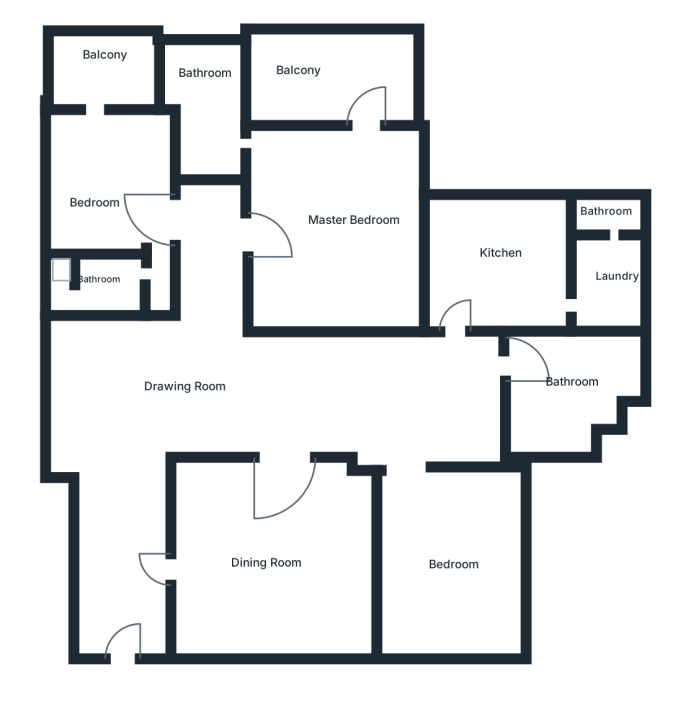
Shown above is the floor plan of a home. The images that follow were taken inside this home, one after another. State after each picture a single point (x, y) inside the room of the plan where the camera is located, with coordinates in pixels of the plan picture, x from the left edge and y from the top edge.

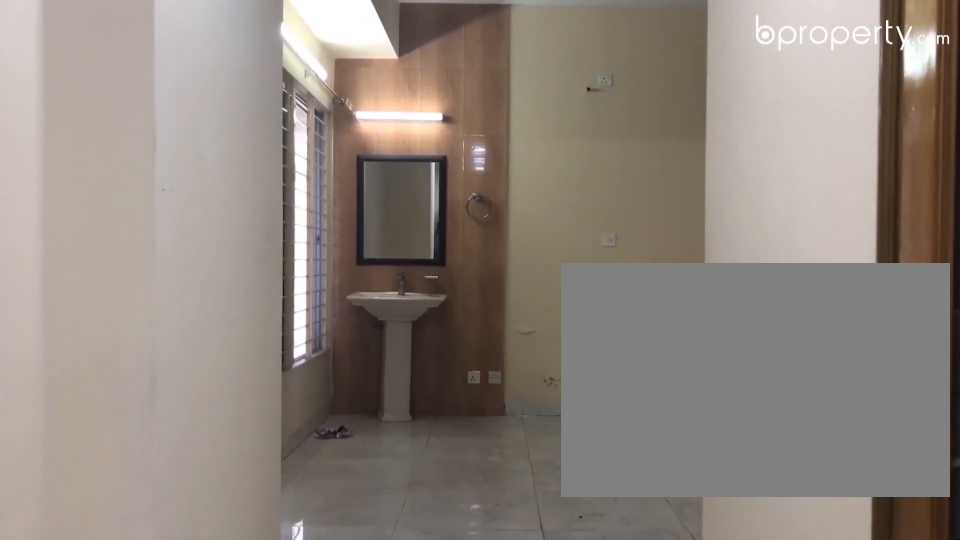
(121, 442)
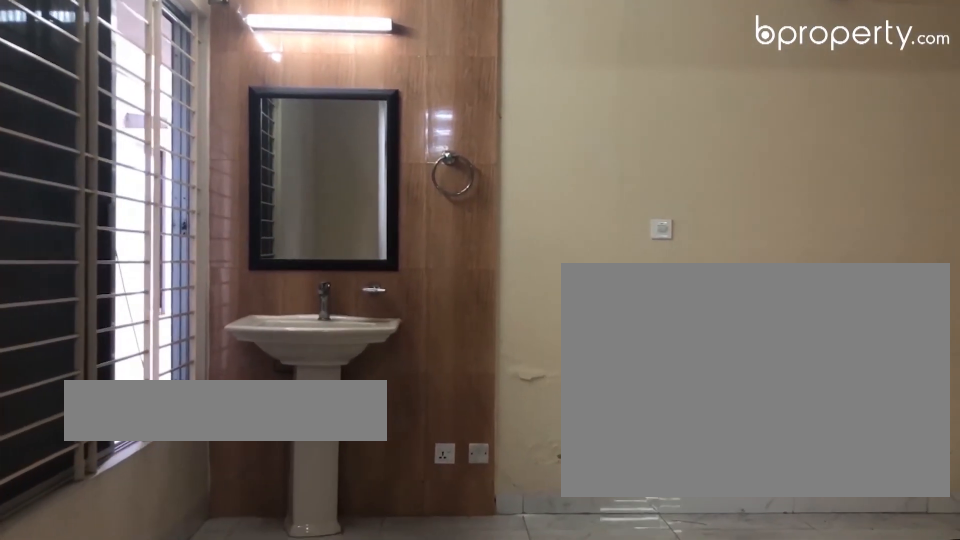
(233, 395)
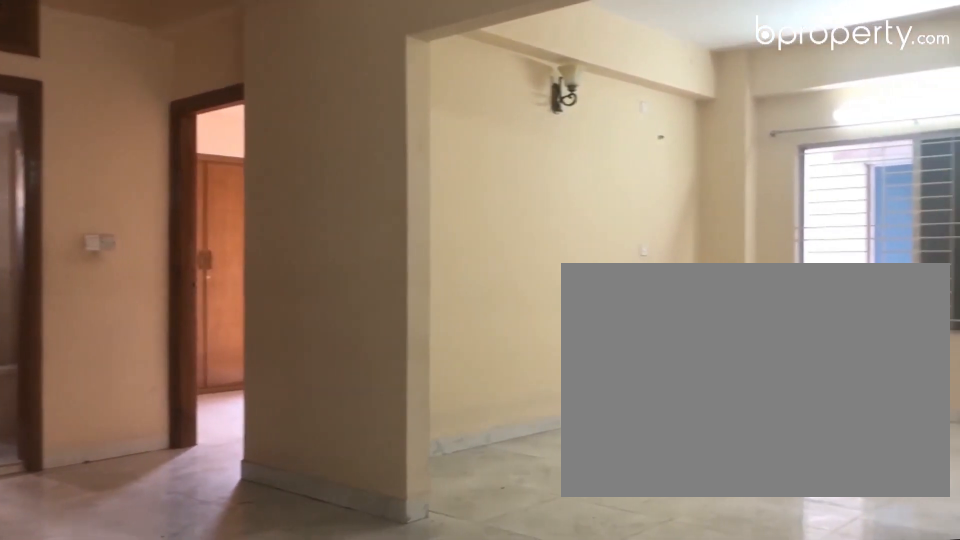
(233, 395)
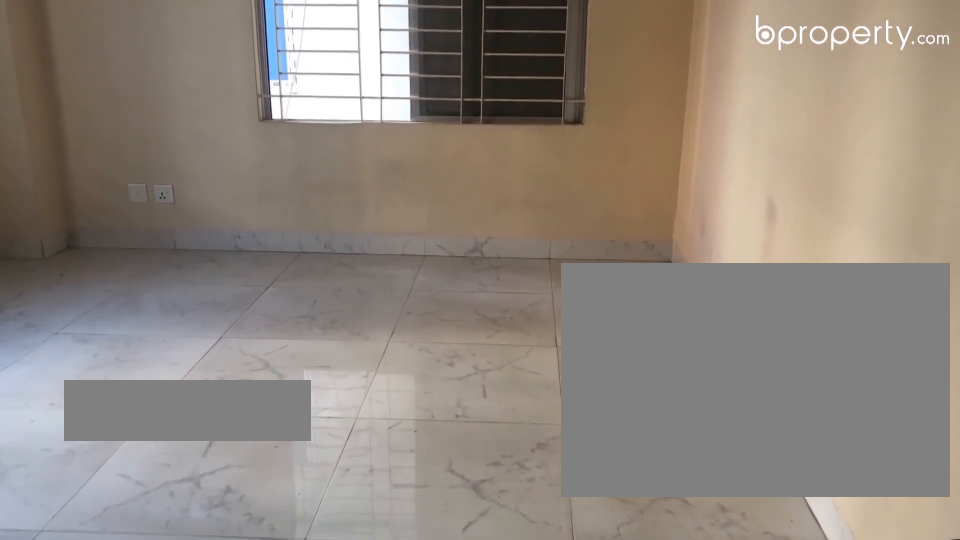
(438, 538)
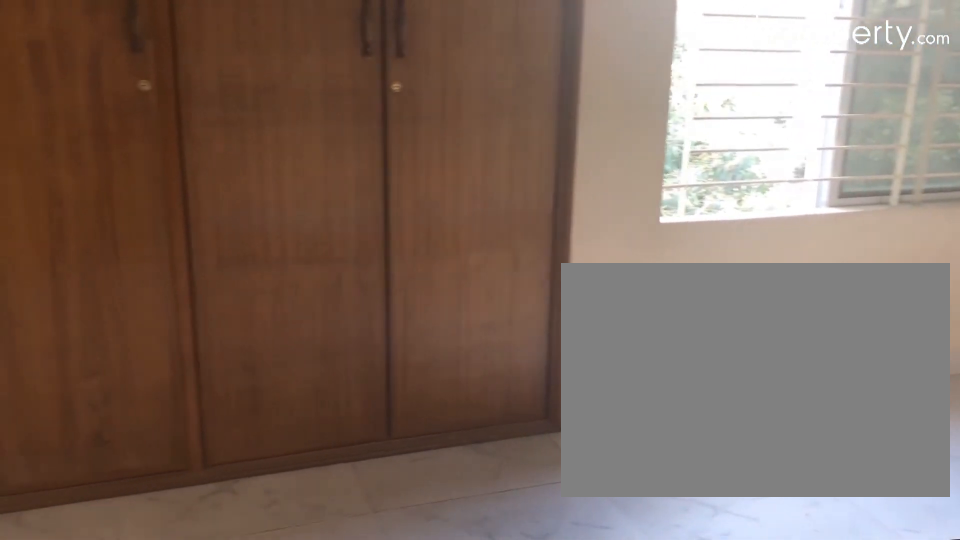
(438, 538)
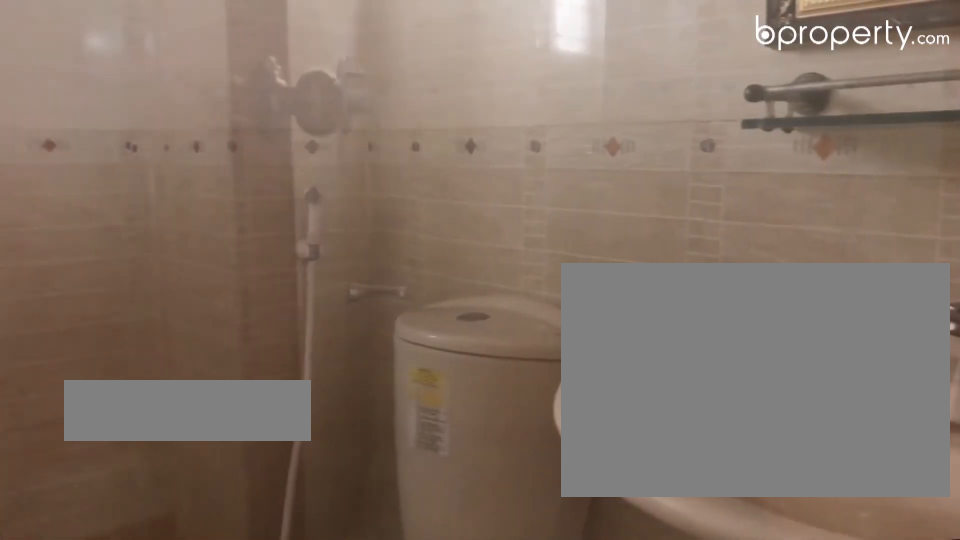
(577, 376)
